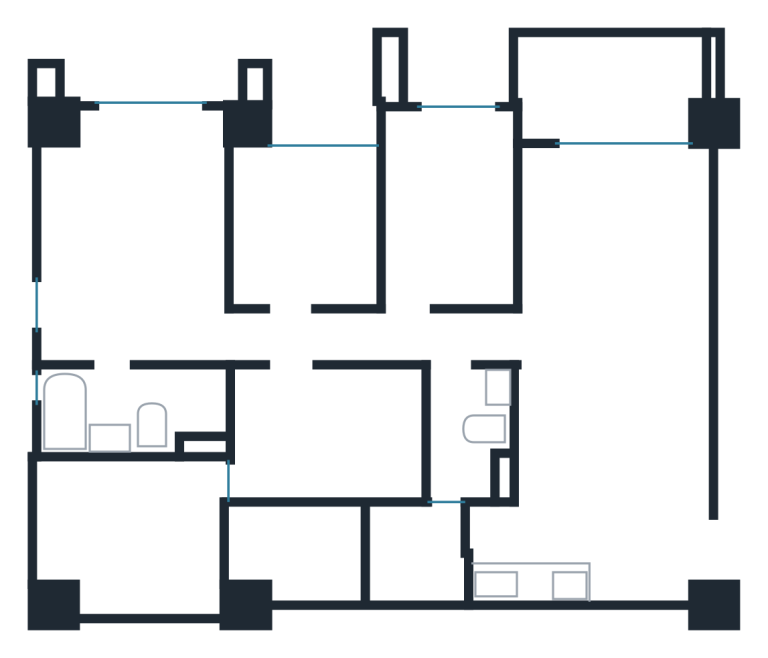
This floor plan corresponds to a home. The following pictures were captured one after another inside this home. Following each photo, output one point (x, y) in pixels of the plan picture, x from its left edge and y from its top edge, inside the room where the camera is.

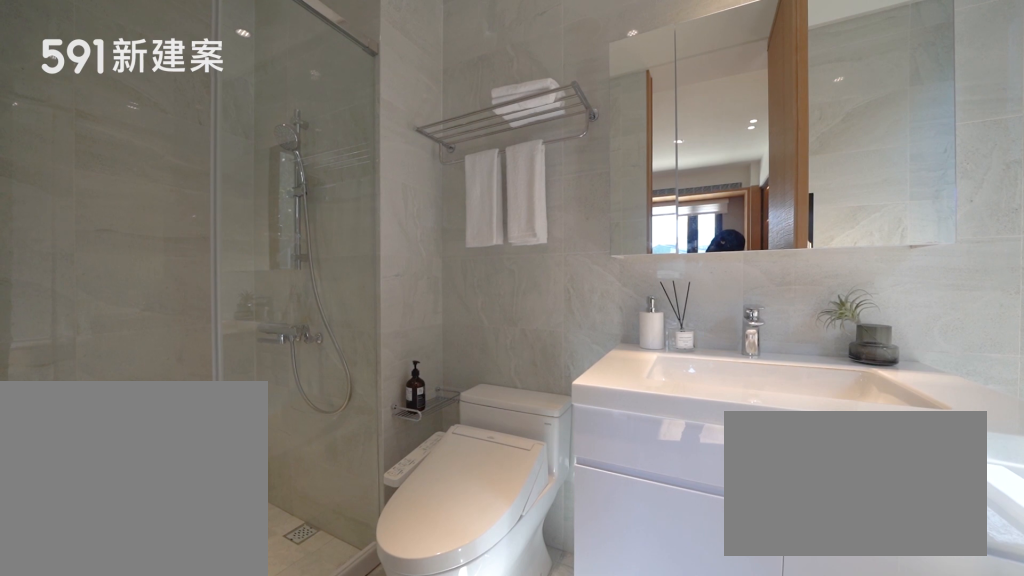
(130, 410)
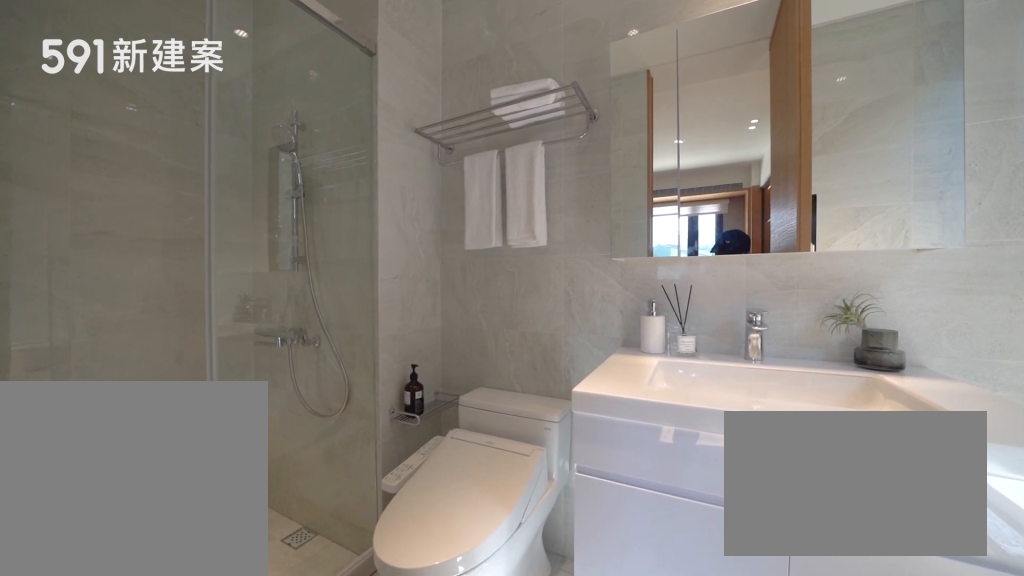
(130, 410)
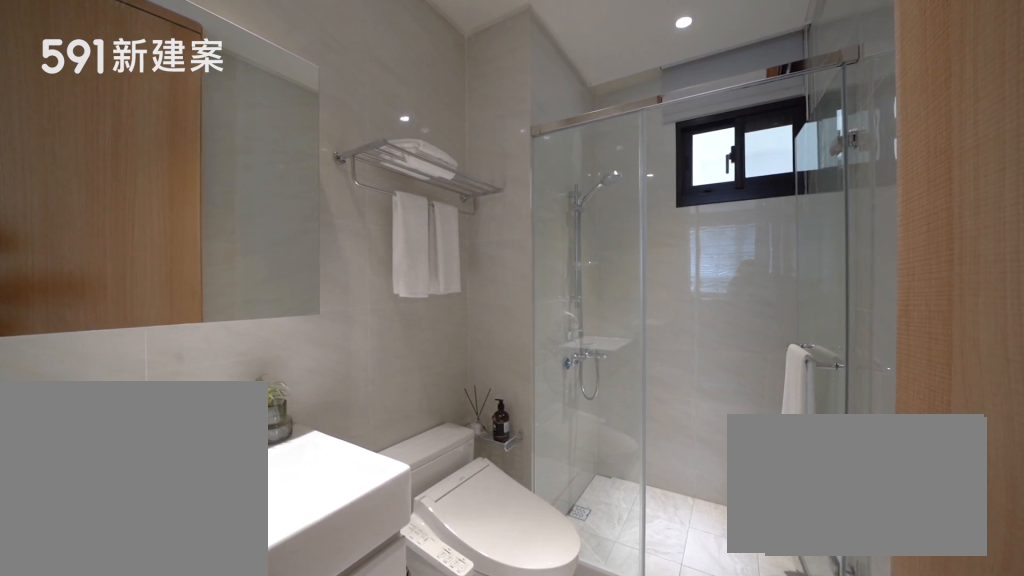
(468, 436)
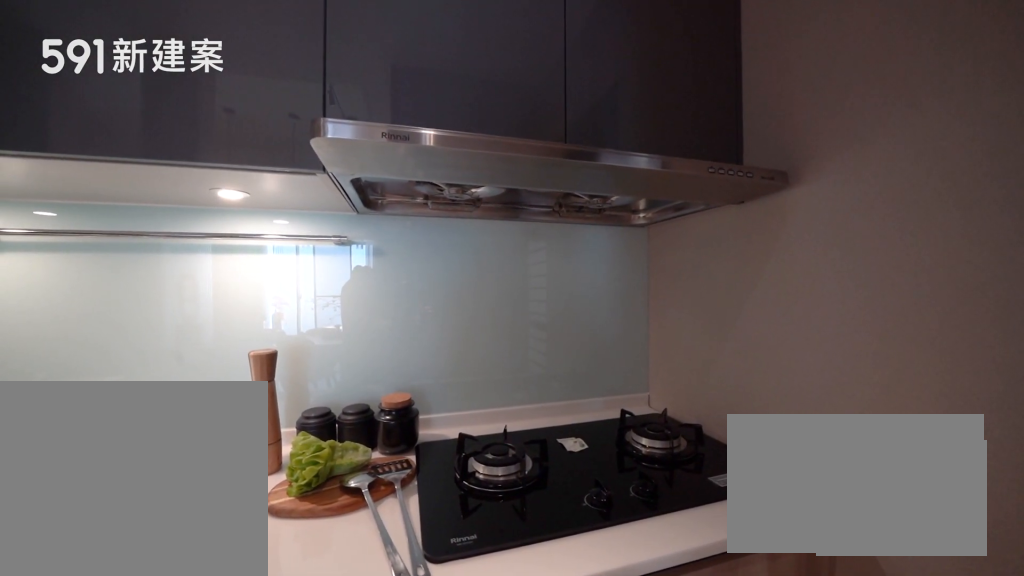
(551, 555)
